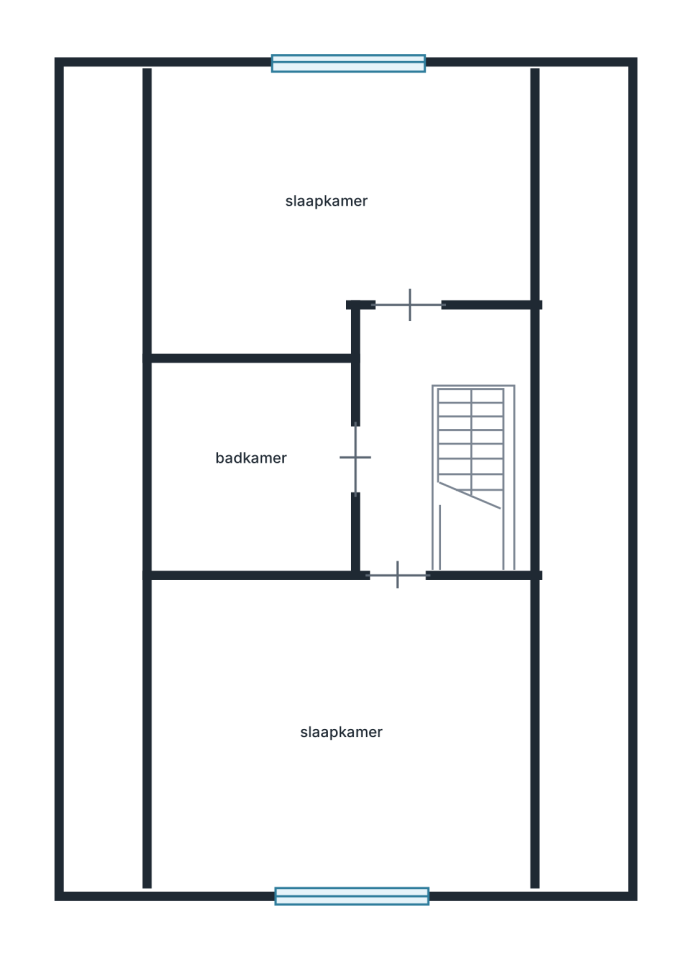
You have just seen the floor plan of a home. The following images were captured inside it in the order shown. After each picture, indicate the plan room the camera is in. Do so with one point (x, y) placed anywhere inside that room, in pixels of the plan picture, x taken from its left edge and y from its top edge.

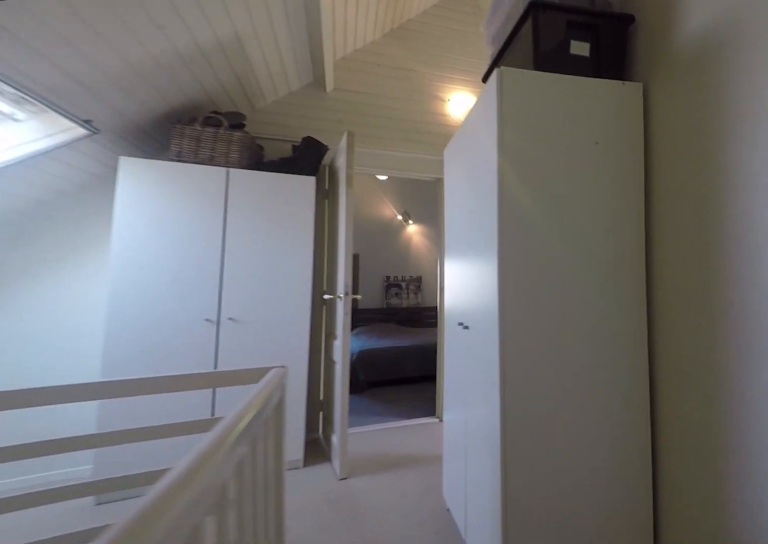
(434, 424)
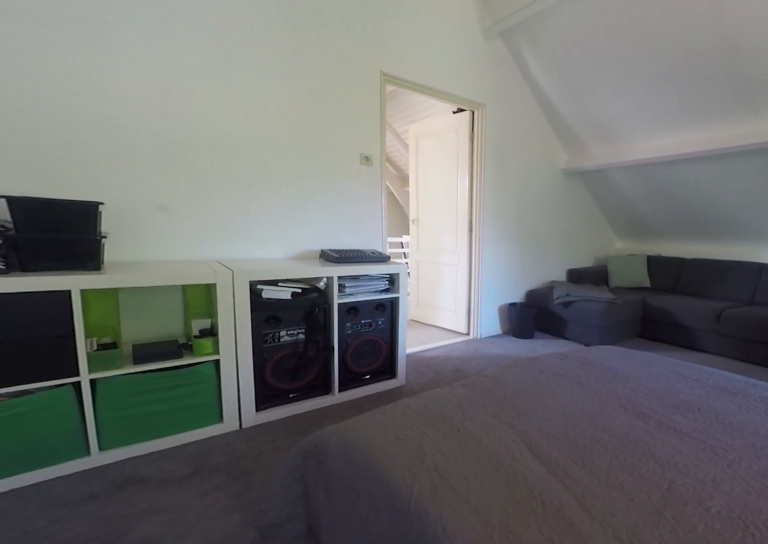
(395, 682)
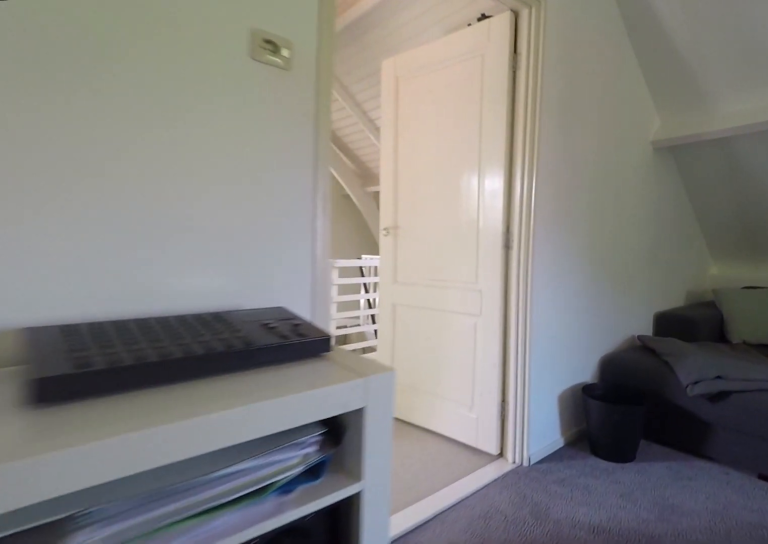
(395, 682)
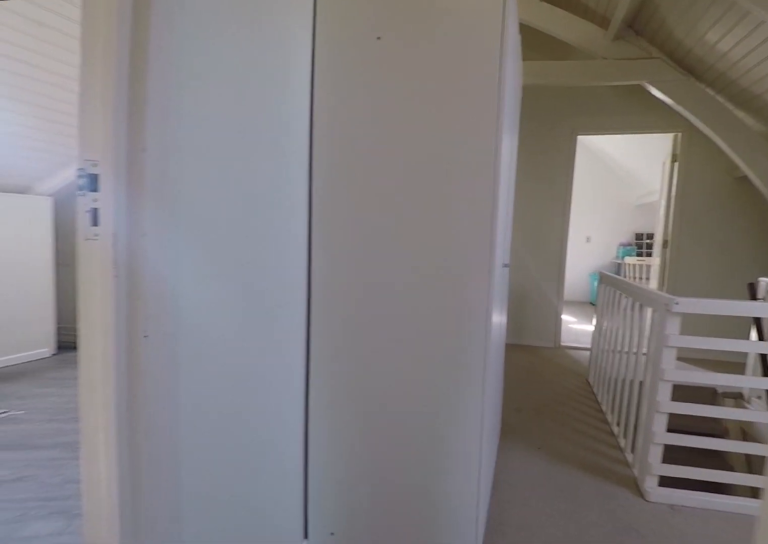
(434, 424)
